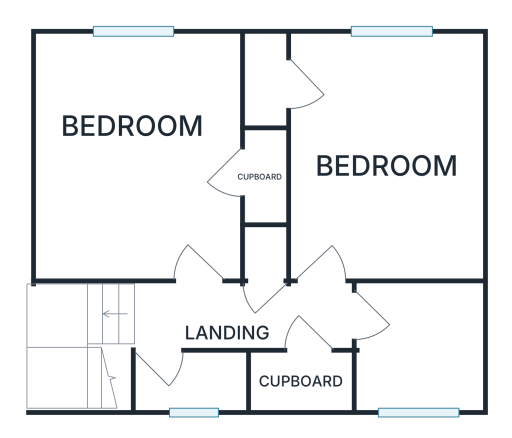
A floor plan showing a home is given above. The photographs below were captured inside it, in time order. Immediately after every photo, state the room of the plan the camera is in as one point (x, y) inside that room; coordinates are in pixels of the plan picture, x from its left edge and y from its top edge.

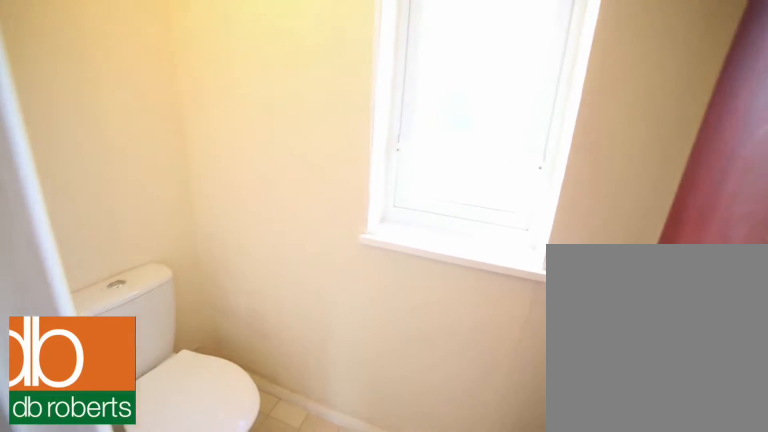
(196, 383)
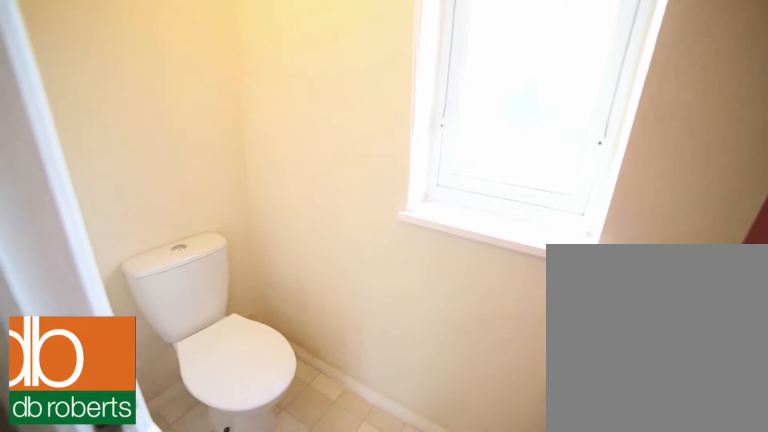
(196, 383)
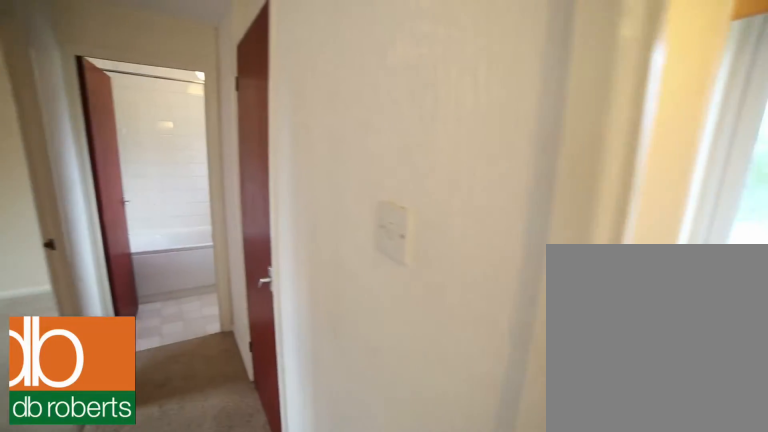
(234, 317)
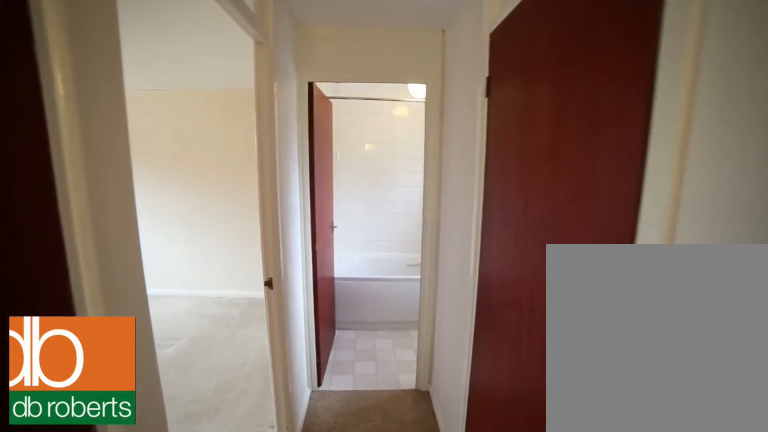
(234, 317)
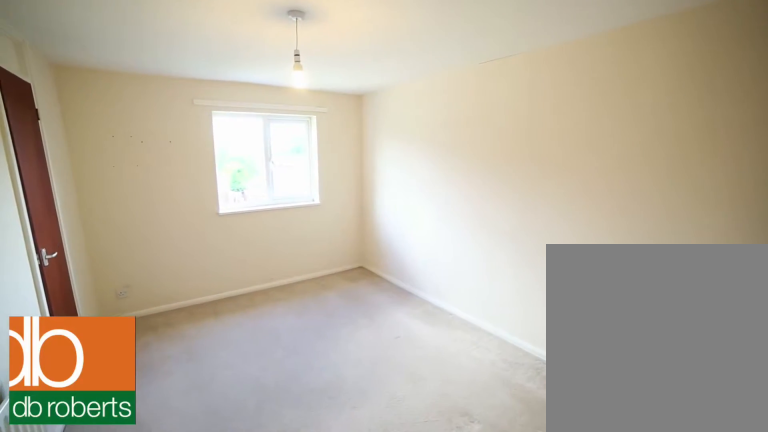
(379, 158)
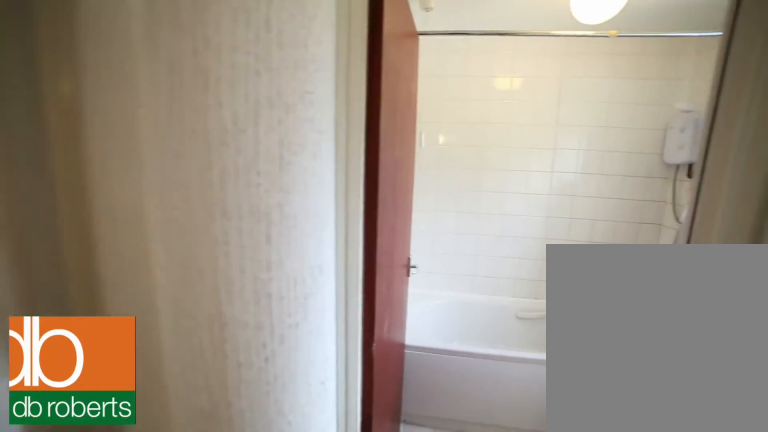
(422, 347)
